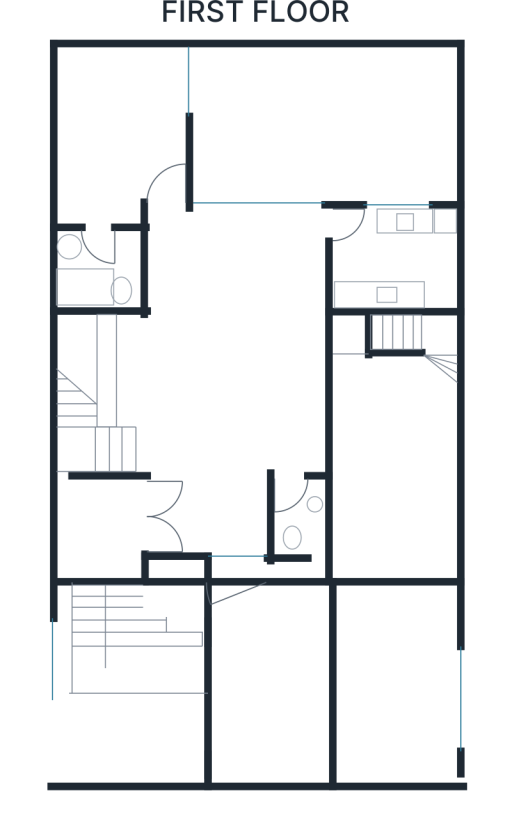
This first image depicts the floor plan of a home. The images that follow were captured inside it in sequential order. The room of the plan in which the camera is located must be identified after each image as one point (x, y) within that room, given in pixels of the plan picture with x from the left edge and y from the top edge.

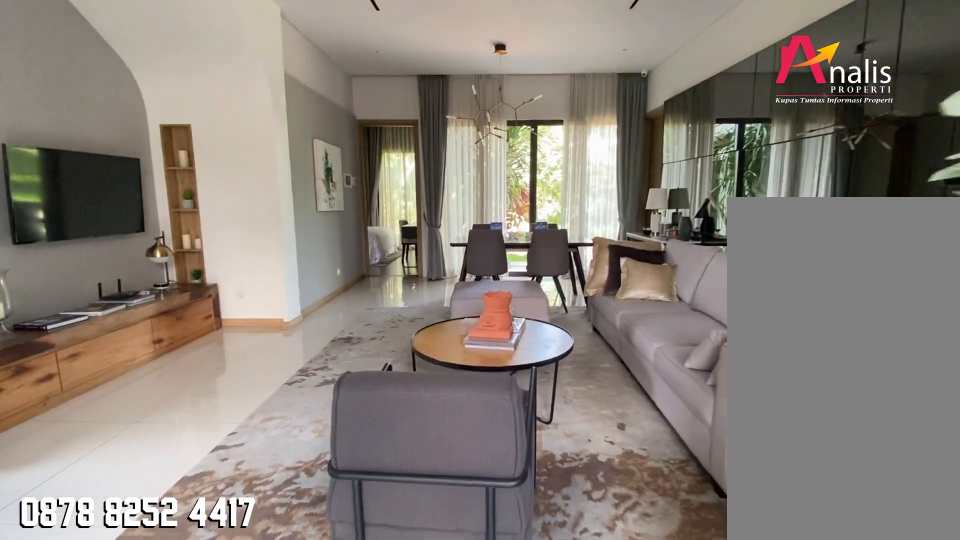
(213, 387)
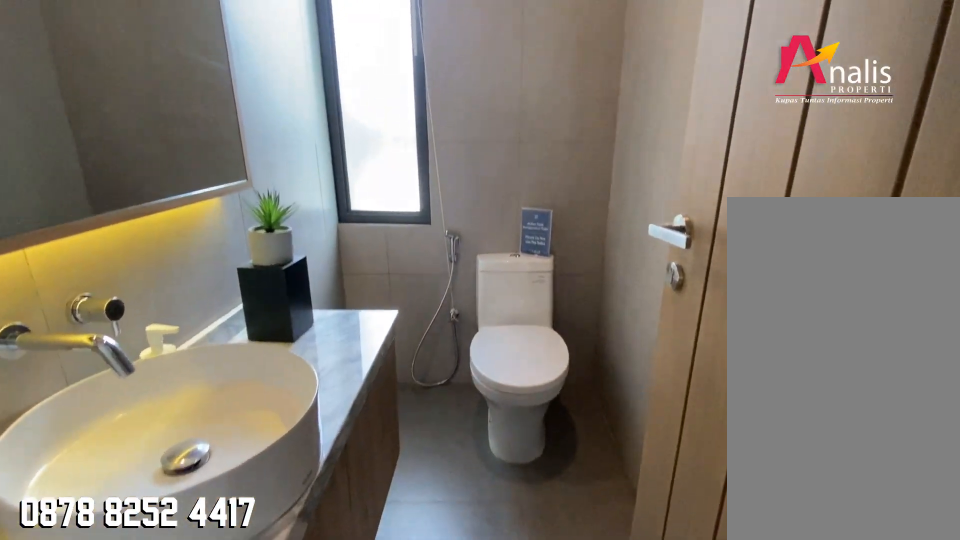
(299, 518)
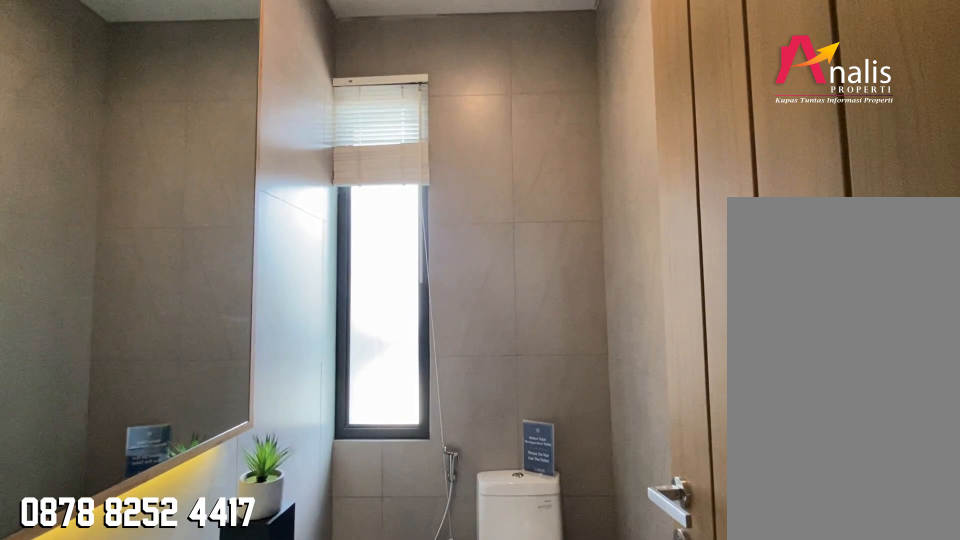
(299, 518)
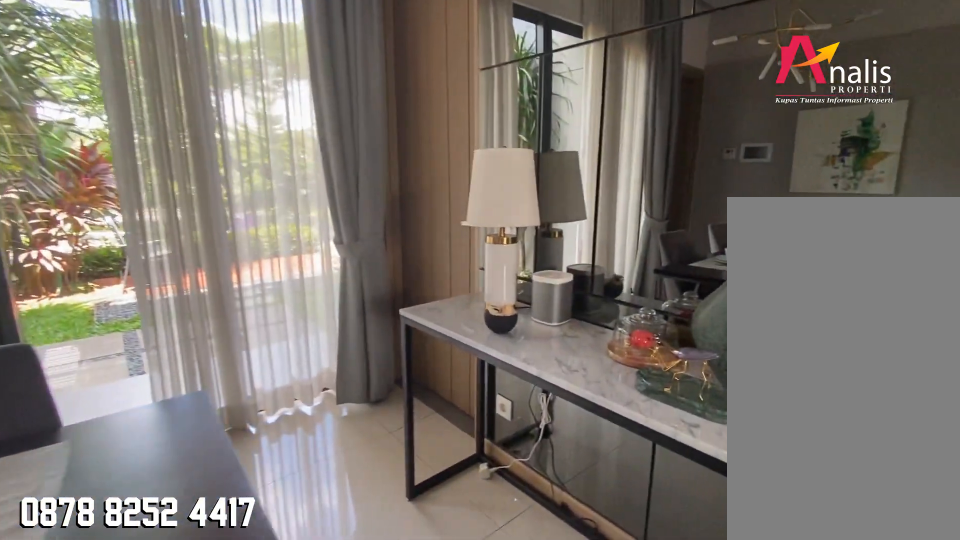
(213, 379)
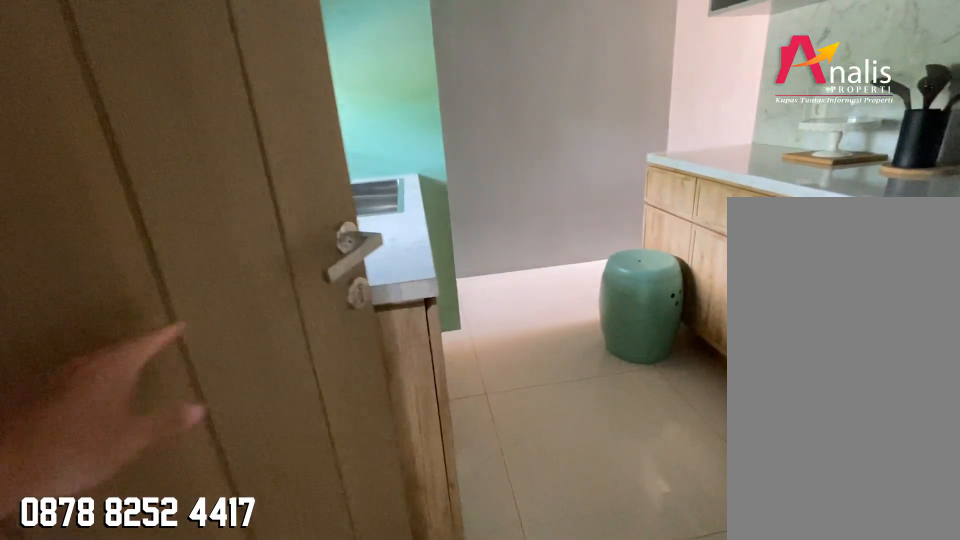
(394, 260)
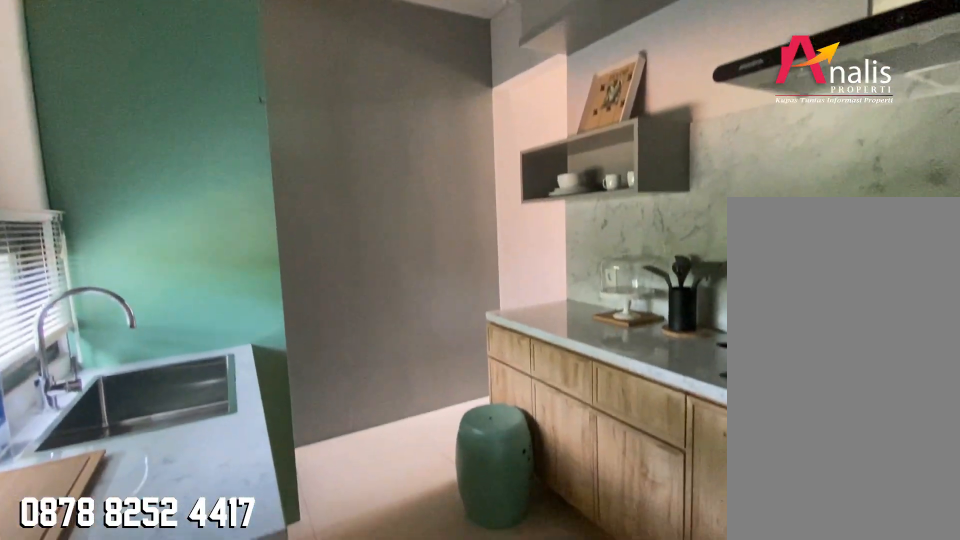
(394, 260)
